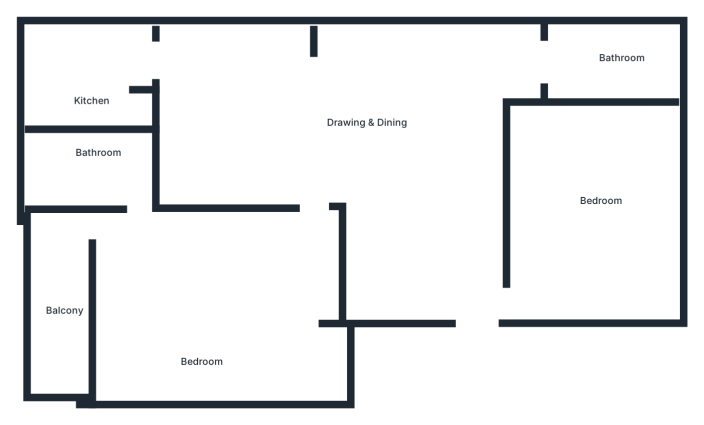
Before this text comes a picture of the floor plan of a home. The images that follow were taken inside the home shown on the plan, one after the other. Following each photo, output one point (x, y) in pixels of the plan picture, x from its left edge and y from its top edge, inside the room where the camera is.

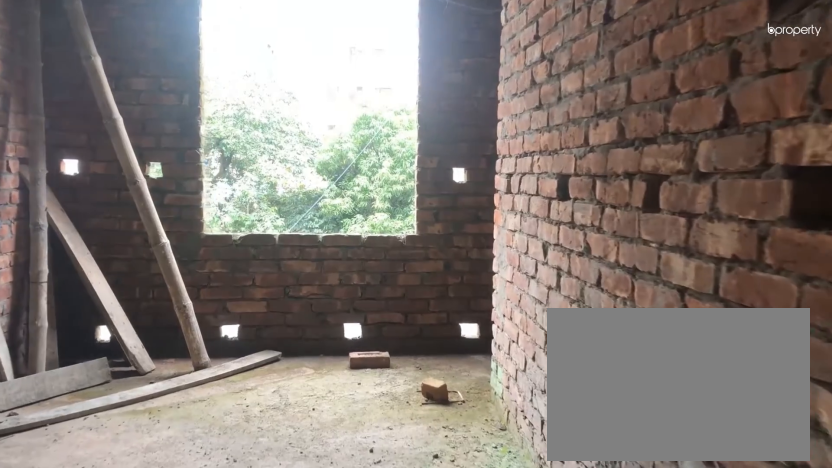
(369, 138)
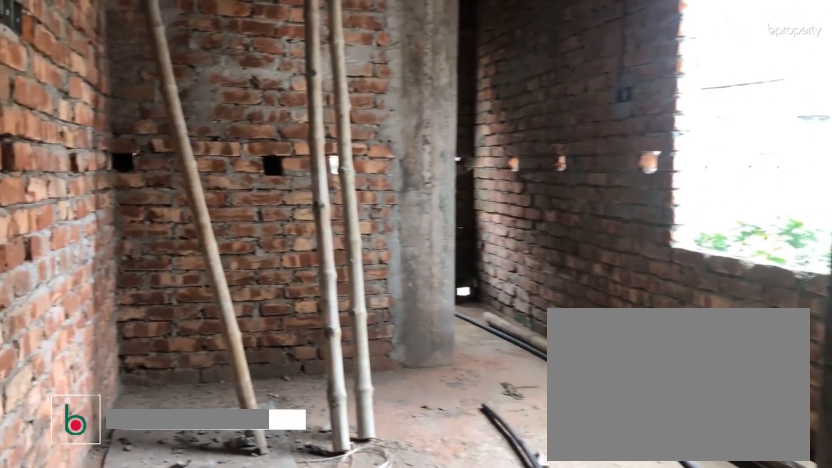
(369, 138)
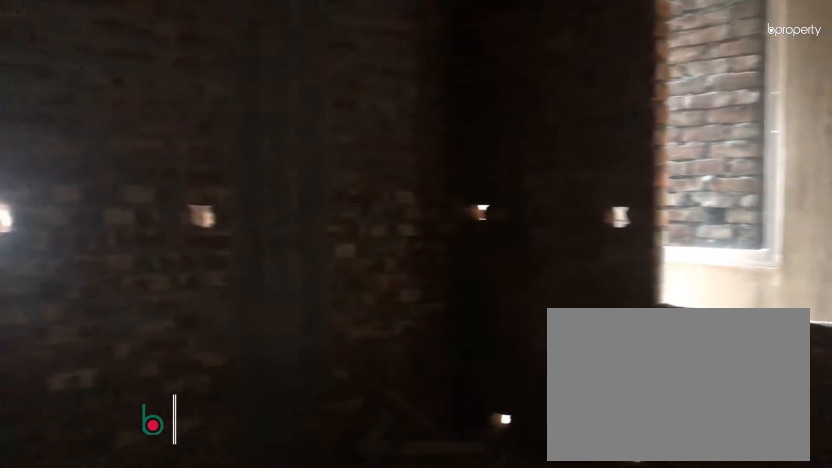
(597, 198)
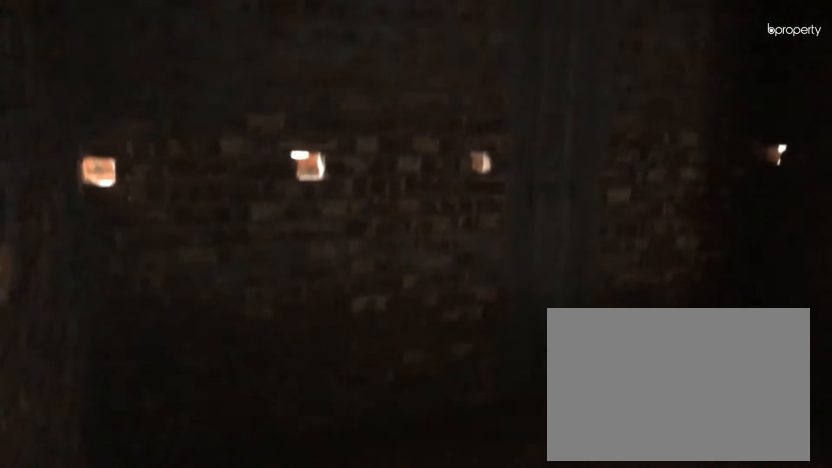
(597, 198)
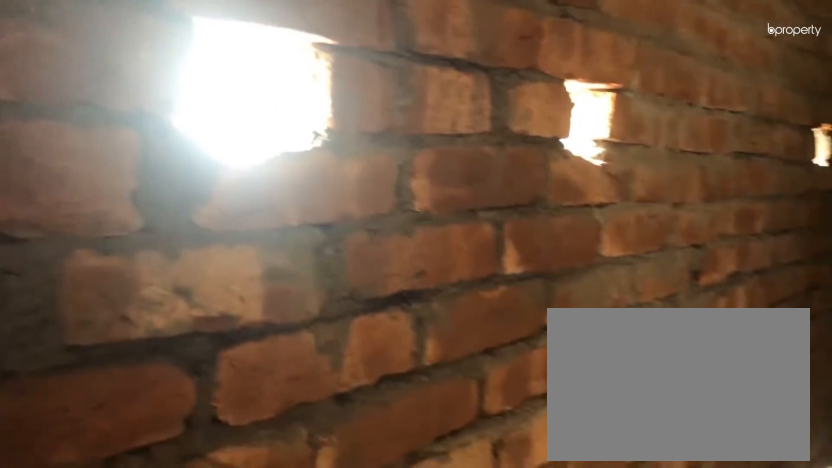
(613, 69)
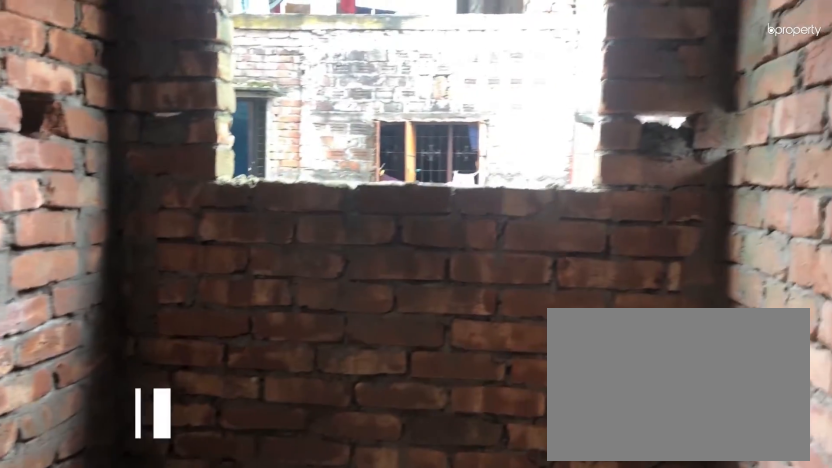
(95, 93)
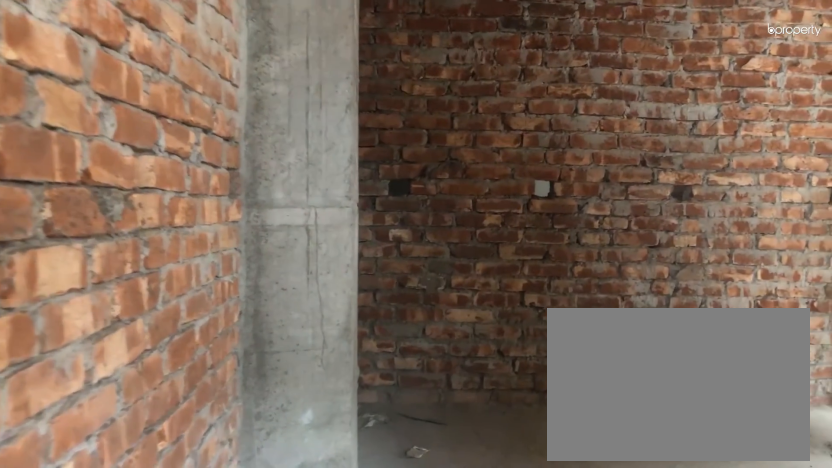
(319, 190)
